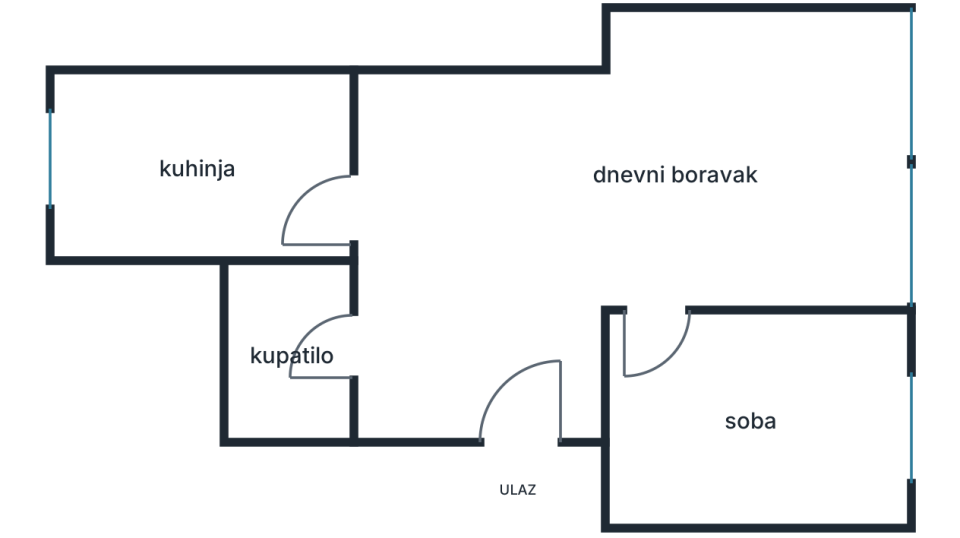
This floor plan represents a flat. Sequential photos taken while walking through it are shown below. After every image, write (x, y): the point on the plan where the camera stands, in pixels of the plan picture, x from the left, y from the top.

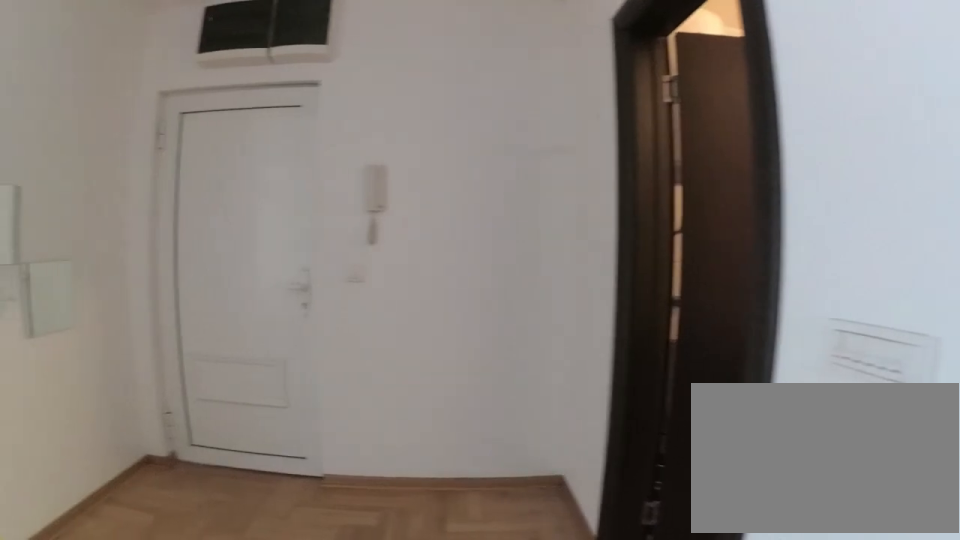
(397, 173)
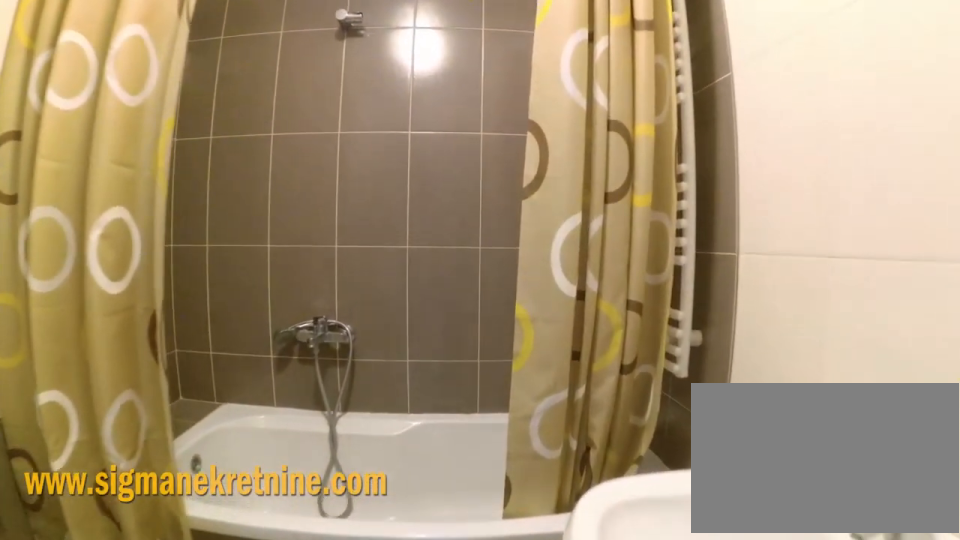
(362, 344)
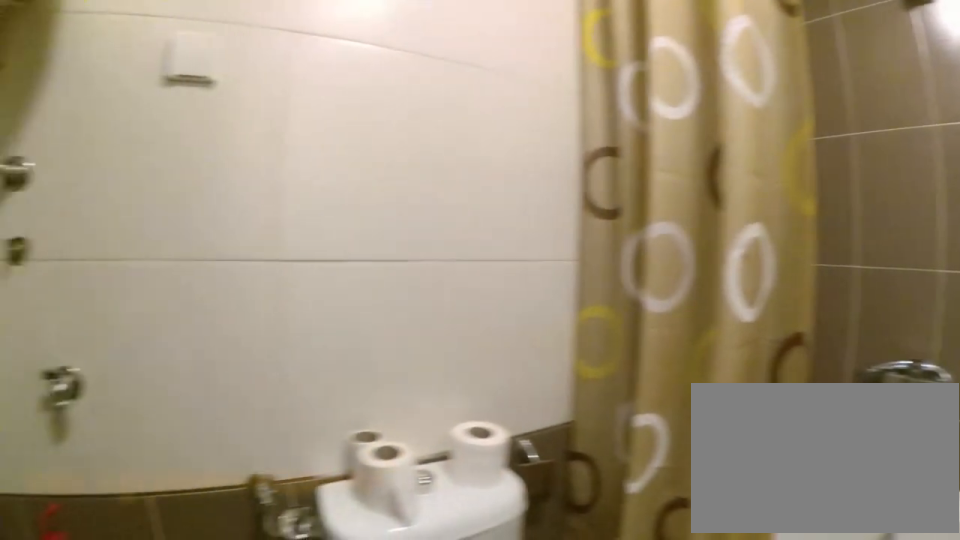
(317, 324)
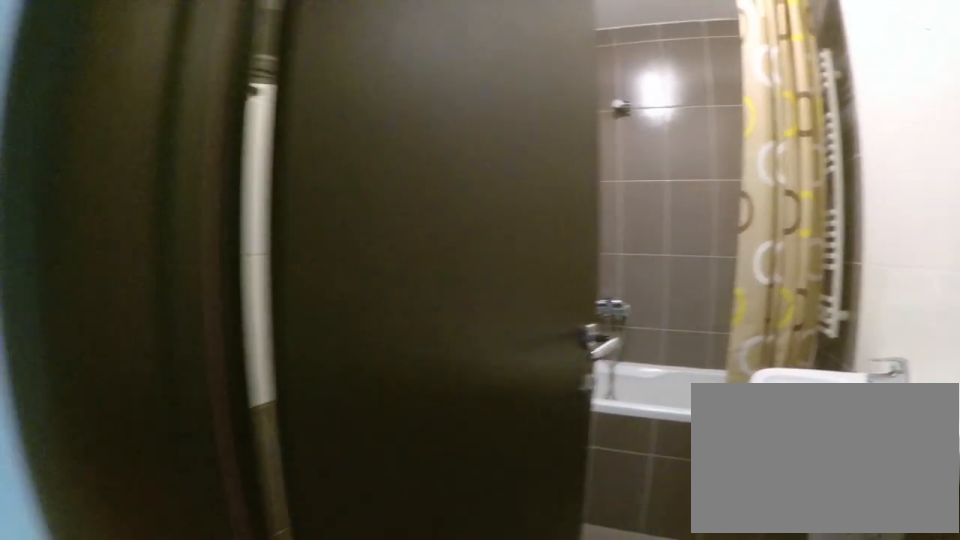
(413, 345)
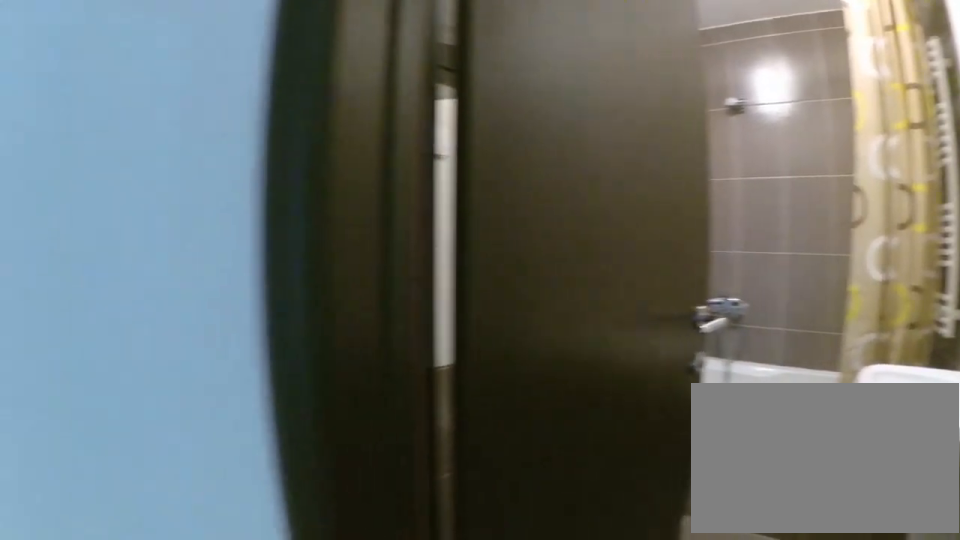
(426, 341)
